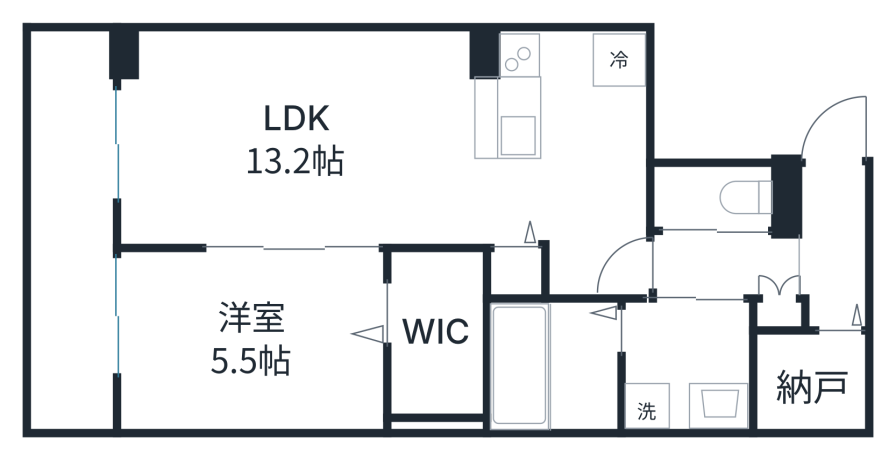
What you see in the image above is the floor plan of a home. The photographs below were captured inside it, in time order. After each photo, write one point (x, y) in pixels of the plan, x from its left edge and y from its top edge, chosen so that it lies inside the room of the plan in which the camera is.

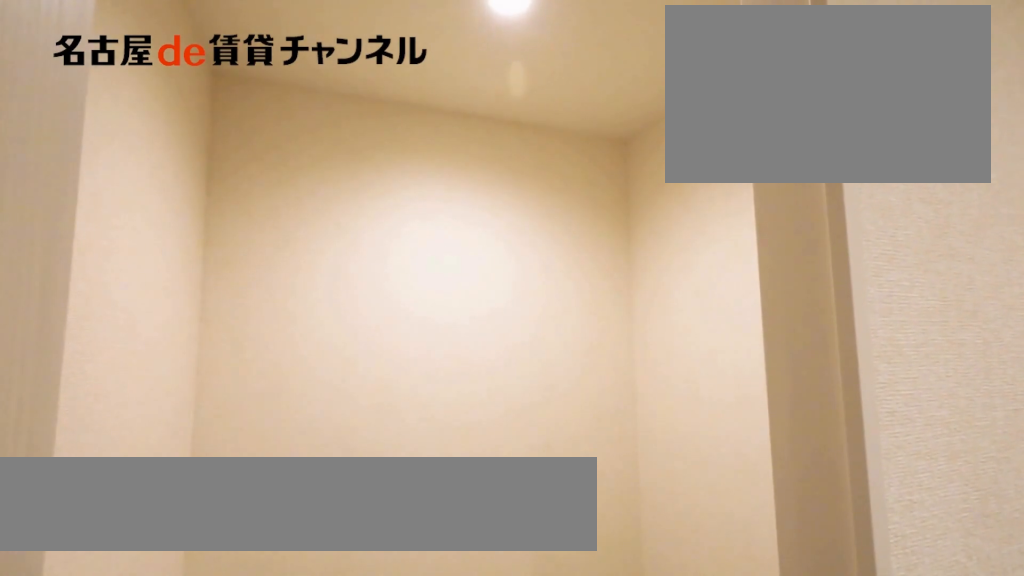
(808, 379)
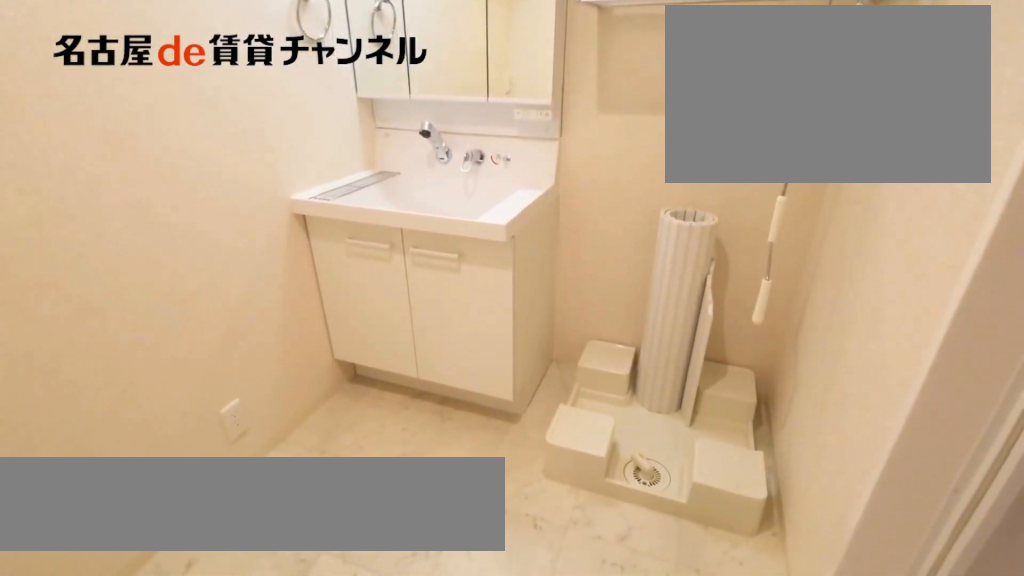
(685, 363)
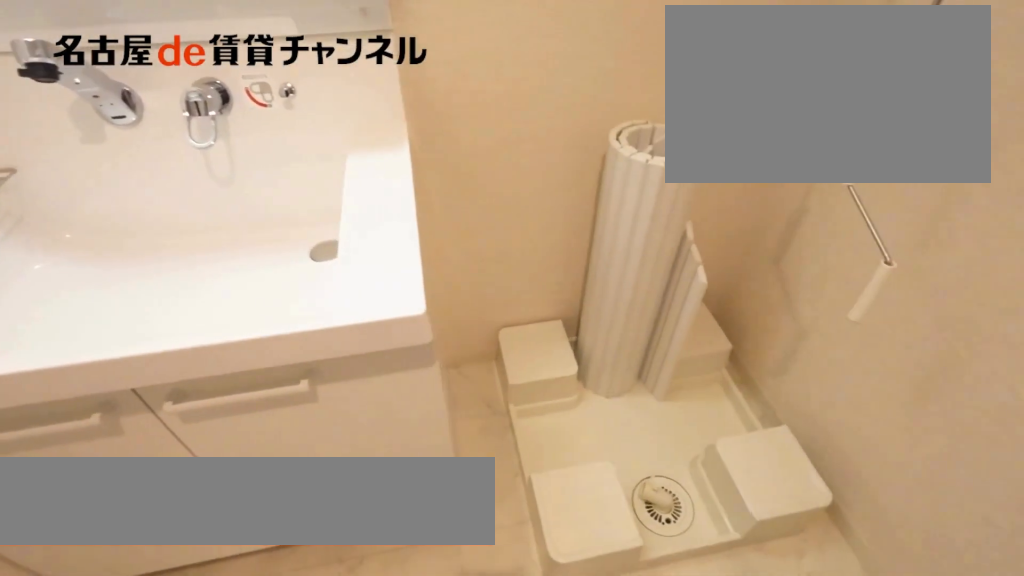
(685, 363)
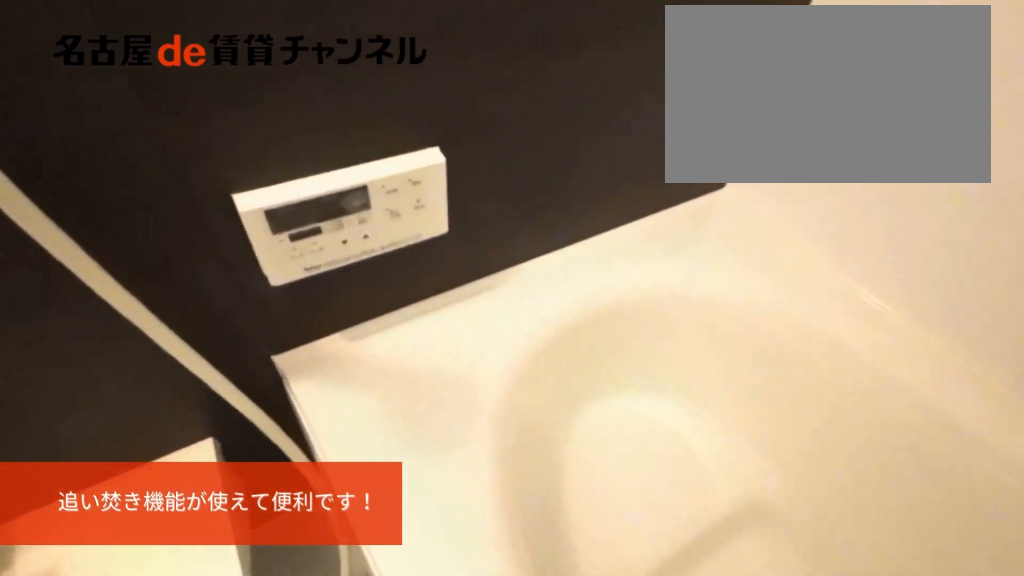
(551, 364)
